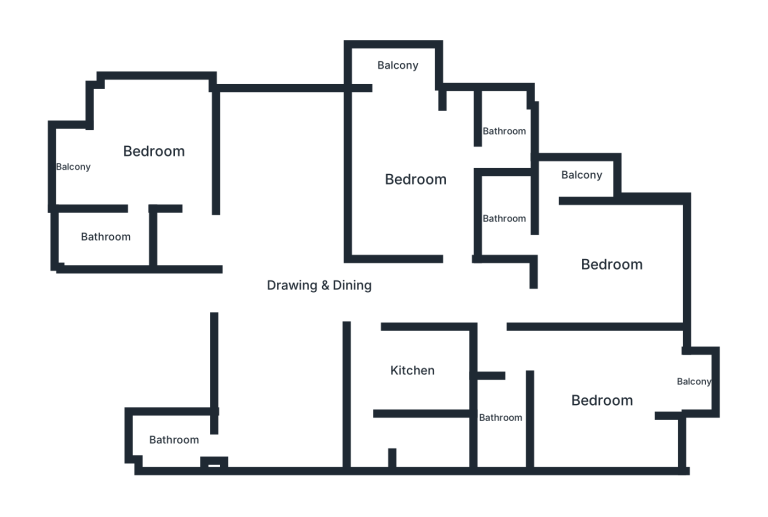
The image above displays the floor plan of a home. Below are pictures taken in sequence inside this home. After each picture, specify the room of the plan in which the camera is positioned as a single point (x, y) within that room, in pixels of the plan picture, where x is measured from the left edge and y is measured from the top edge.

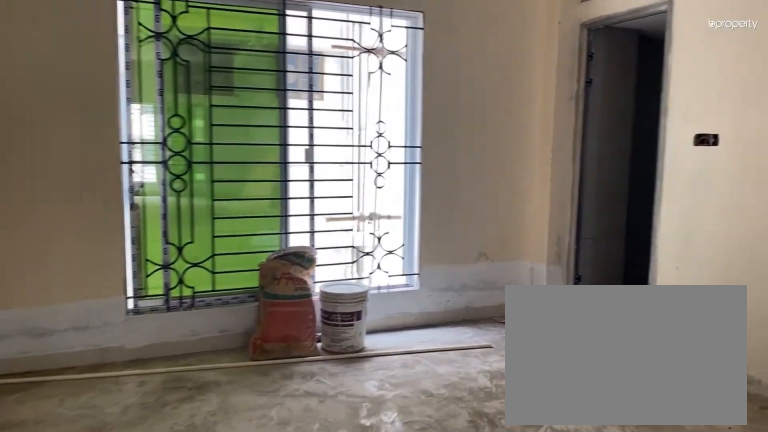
(319, 285)
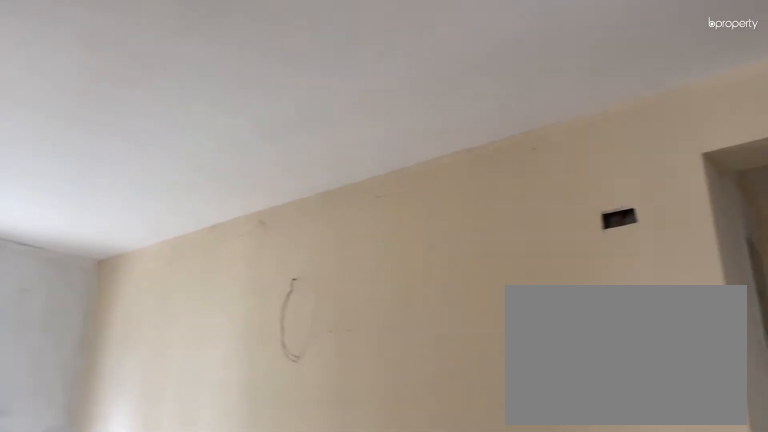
(319, 285)
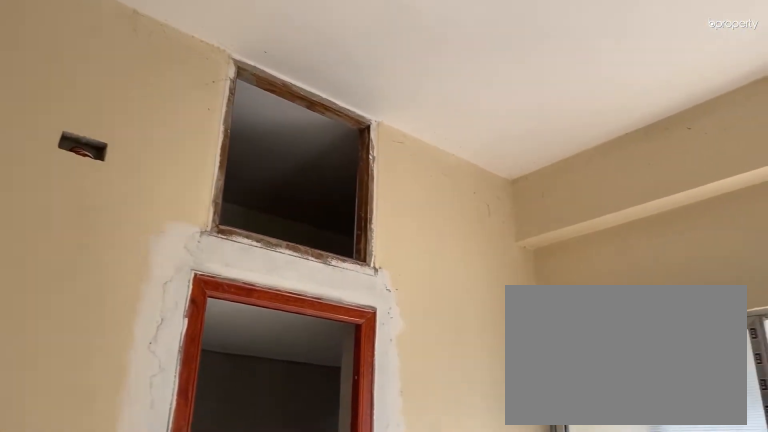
(154, 151)
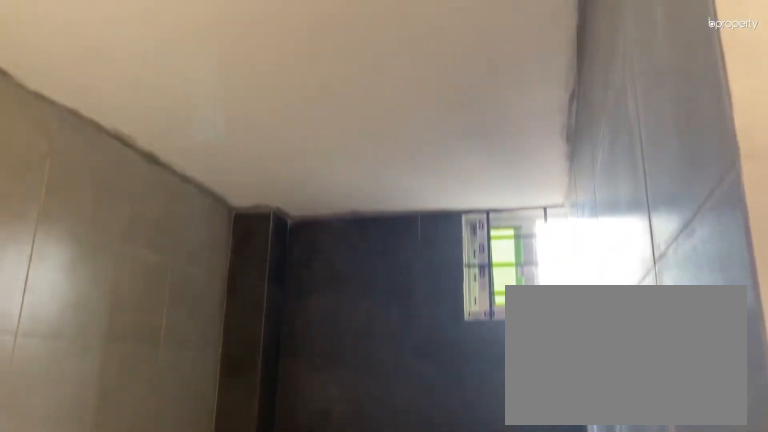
(105, 237)
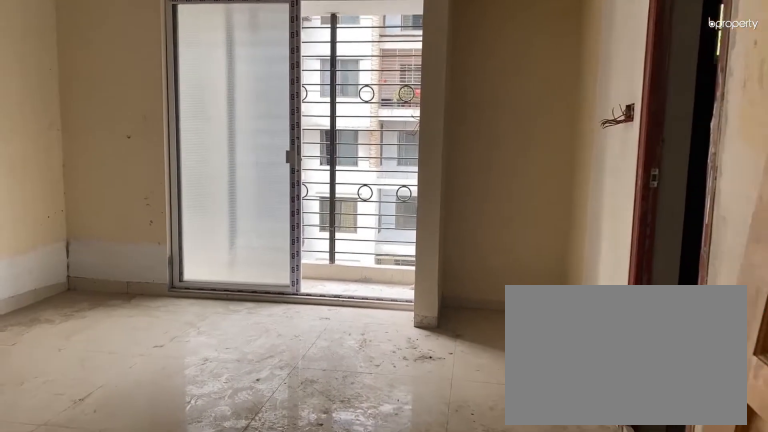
(415, 180)
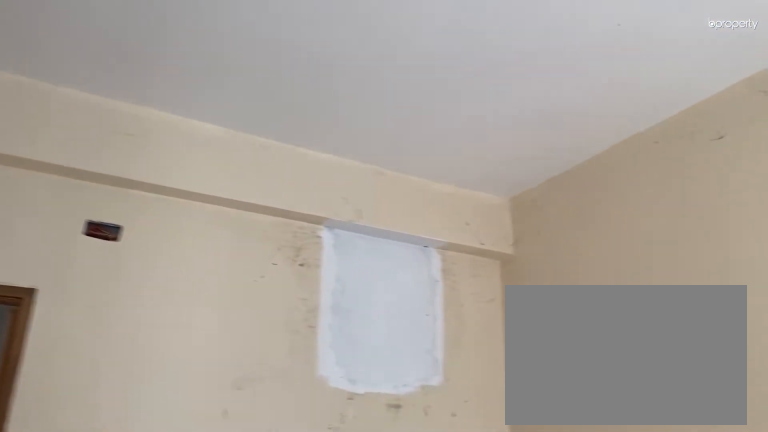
(415, 180)
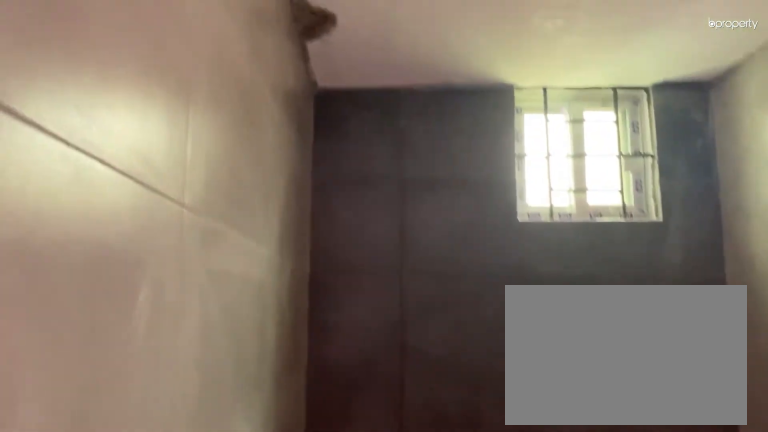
(505, 132)
